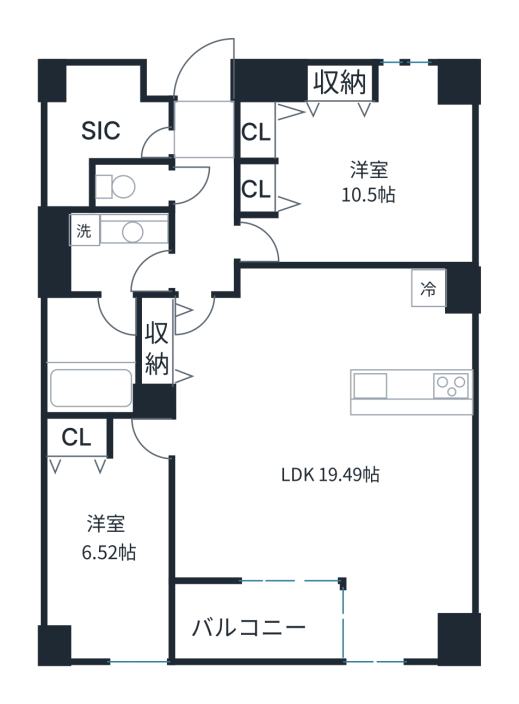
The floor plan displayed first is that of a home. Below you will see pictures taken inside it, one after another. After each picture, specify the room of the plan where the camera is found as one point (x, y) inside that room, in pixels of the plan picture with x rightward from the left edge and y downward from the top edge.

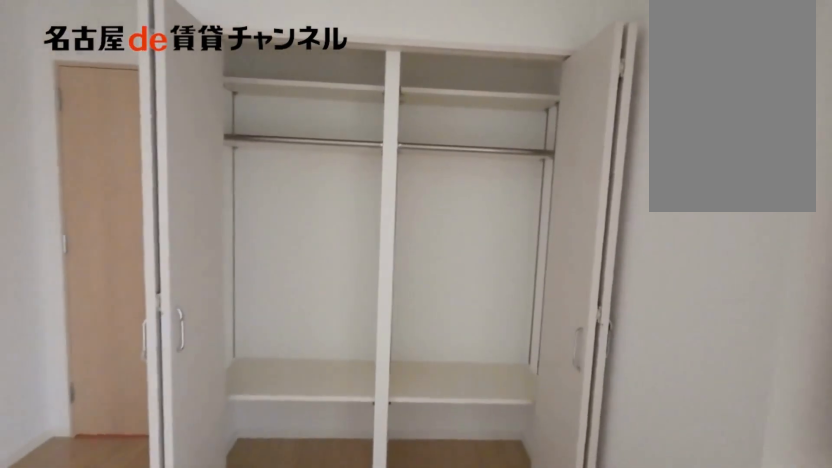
(352, 163)
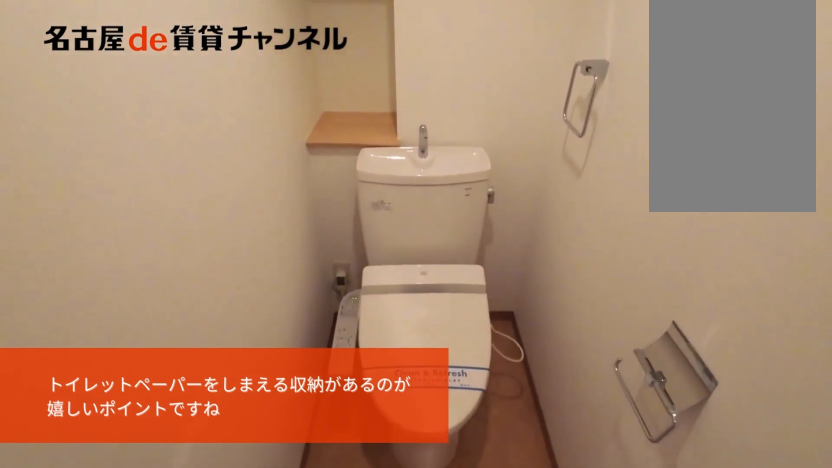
(130, 185)
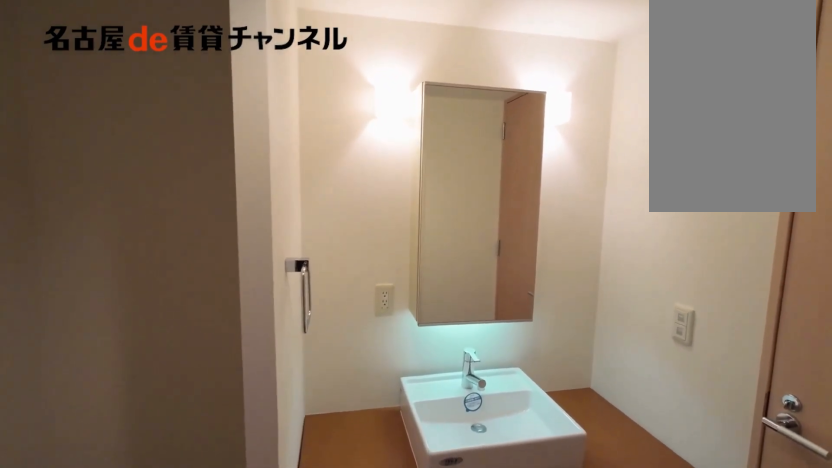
(114, 252)
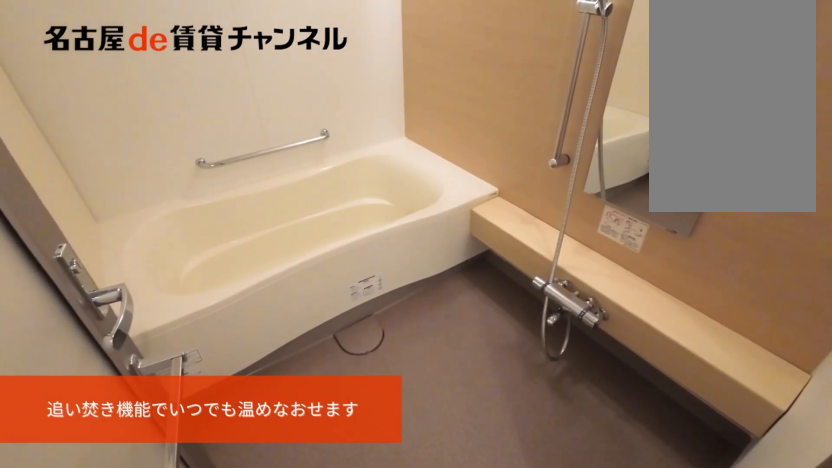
(96, 354)
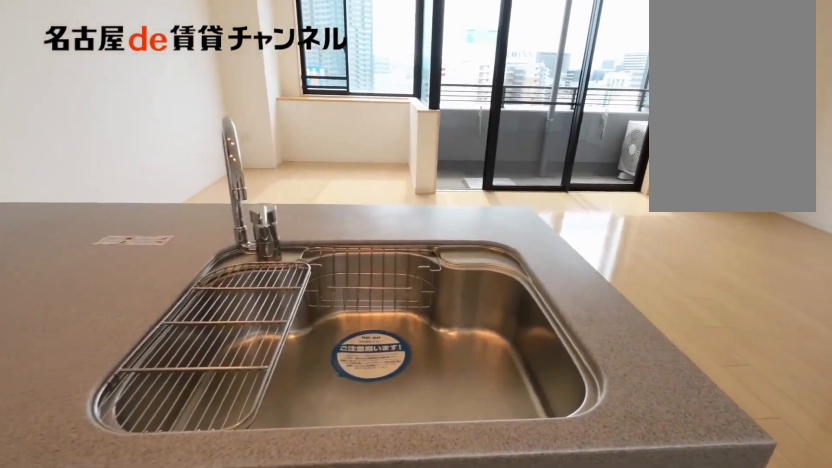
(411, 391)
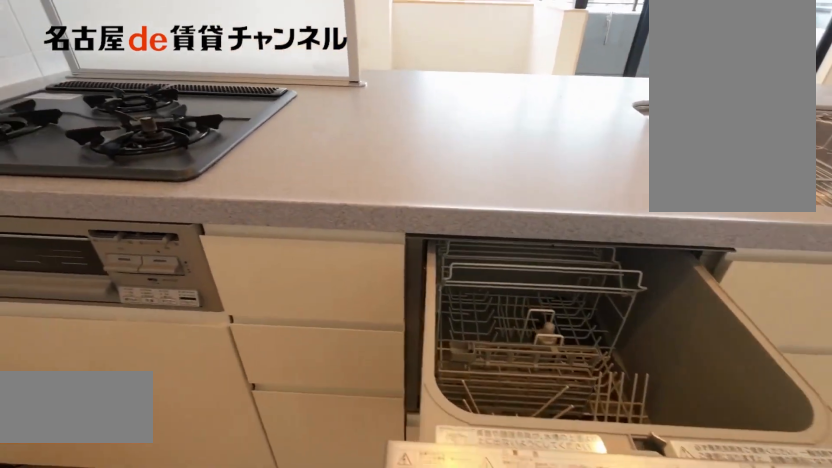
(411, 391)
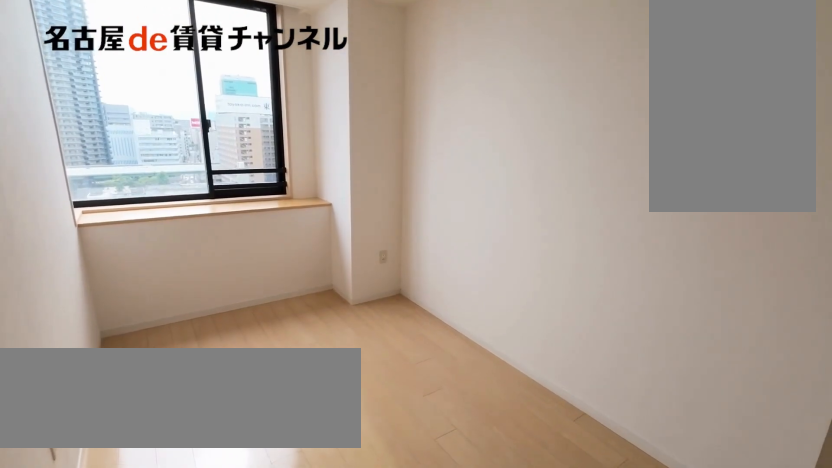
(113, 533)
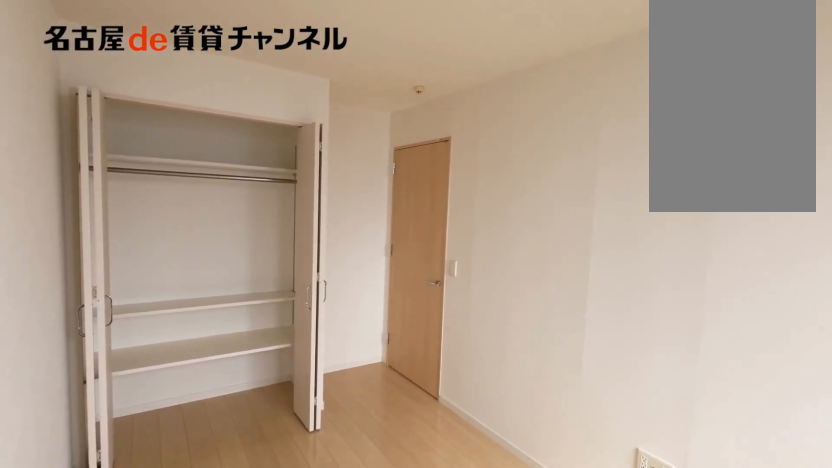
(113, 533)
